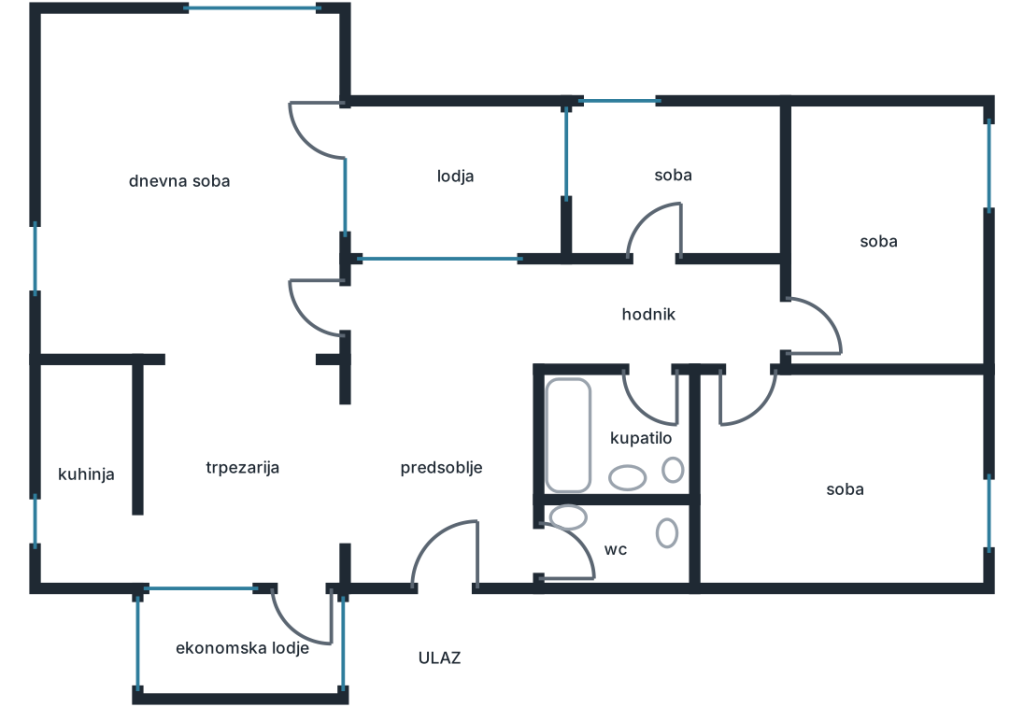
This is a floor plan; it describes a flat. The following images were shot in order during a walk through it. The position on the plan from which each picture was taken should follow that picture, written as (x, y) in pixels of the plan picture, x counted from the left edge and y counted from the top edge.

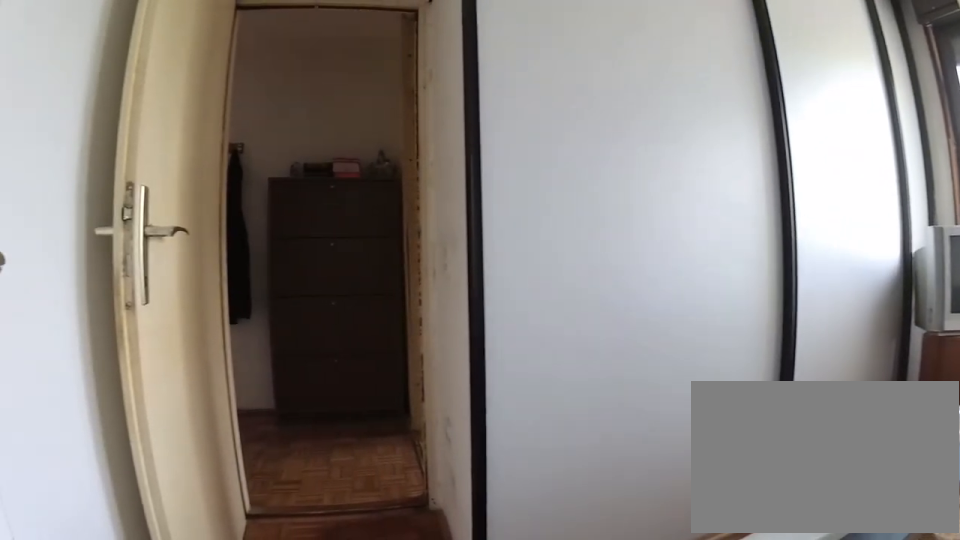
(729, 538)
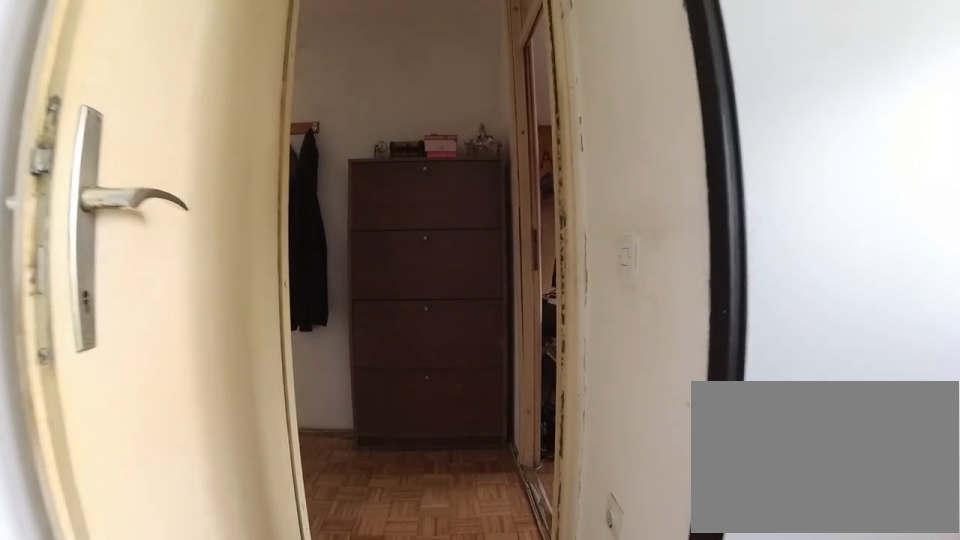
(734, 474)
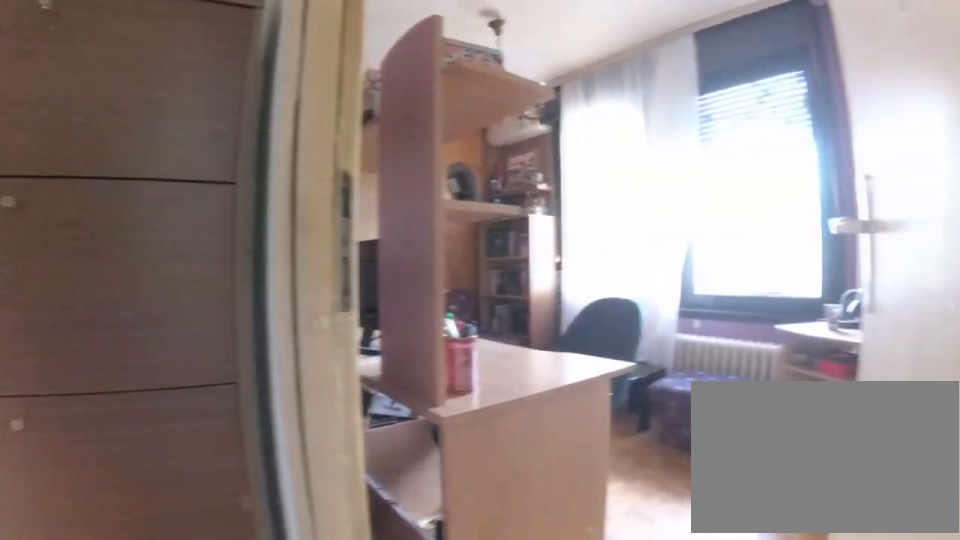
(732, 347)
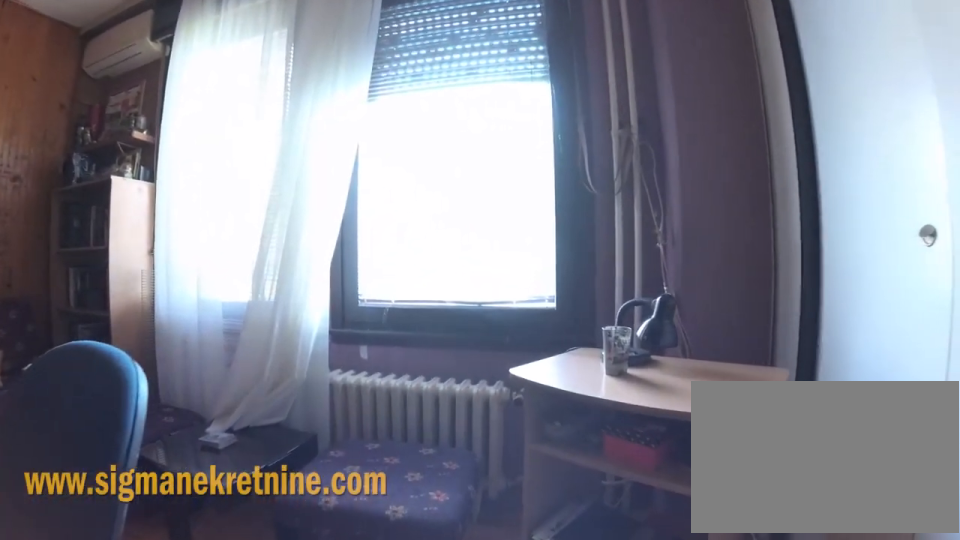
(849, 332)
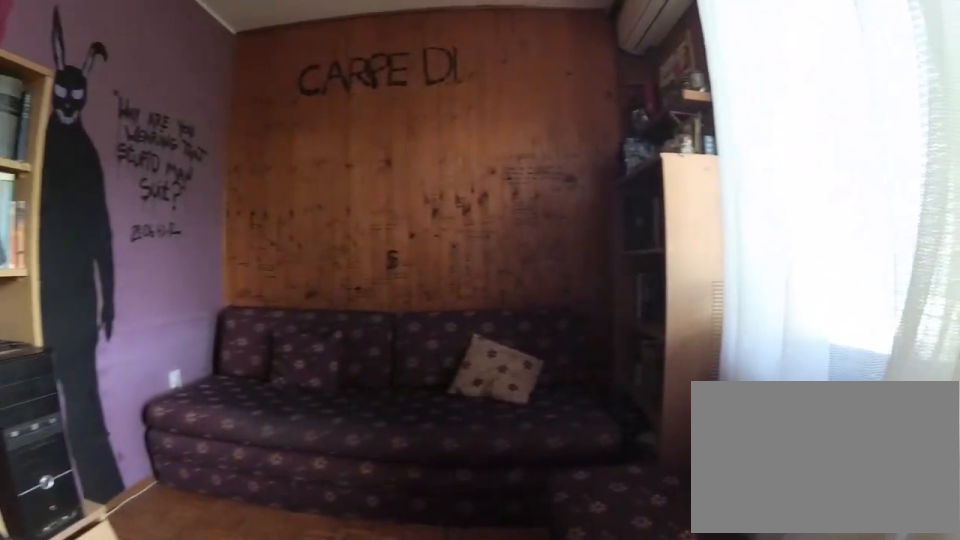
(898, 328)
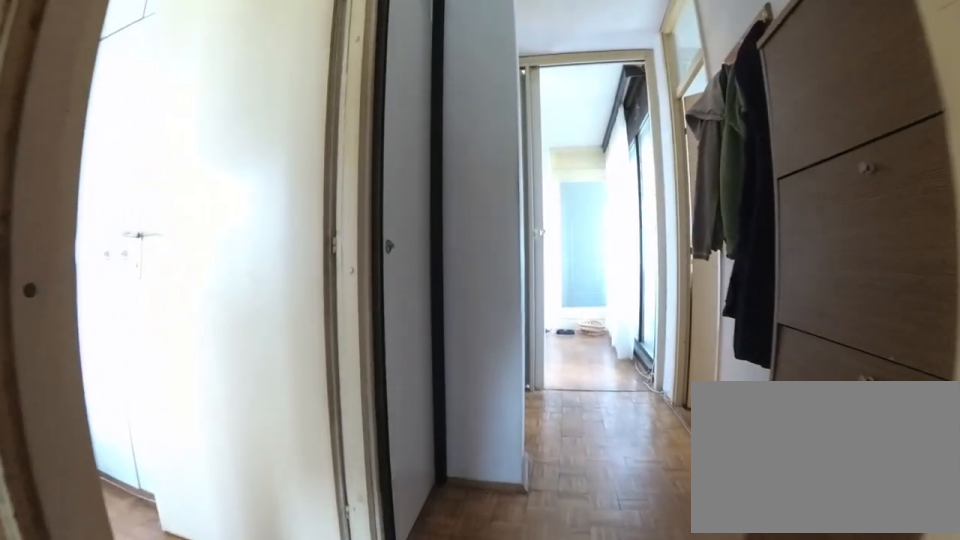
(845, 321)
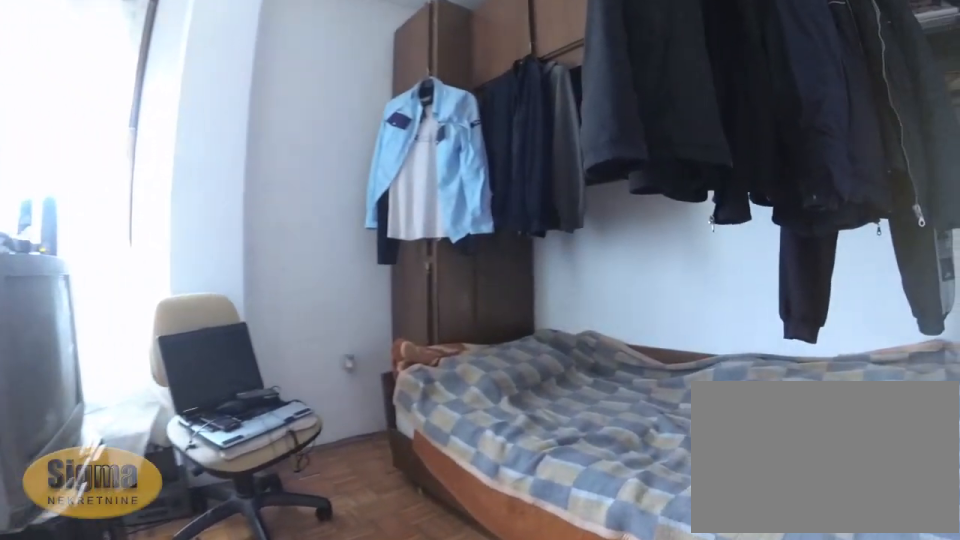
(665, 278)
